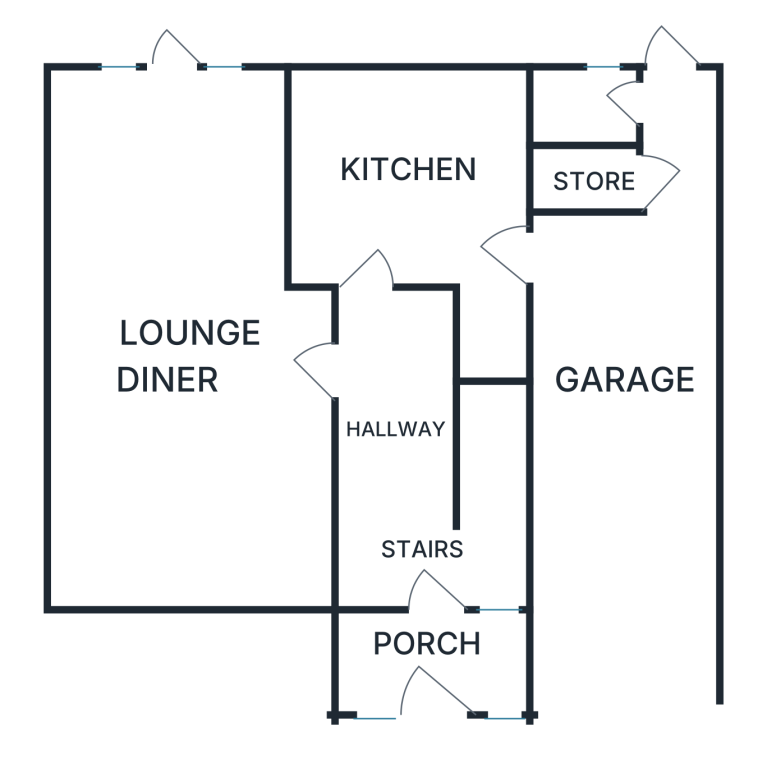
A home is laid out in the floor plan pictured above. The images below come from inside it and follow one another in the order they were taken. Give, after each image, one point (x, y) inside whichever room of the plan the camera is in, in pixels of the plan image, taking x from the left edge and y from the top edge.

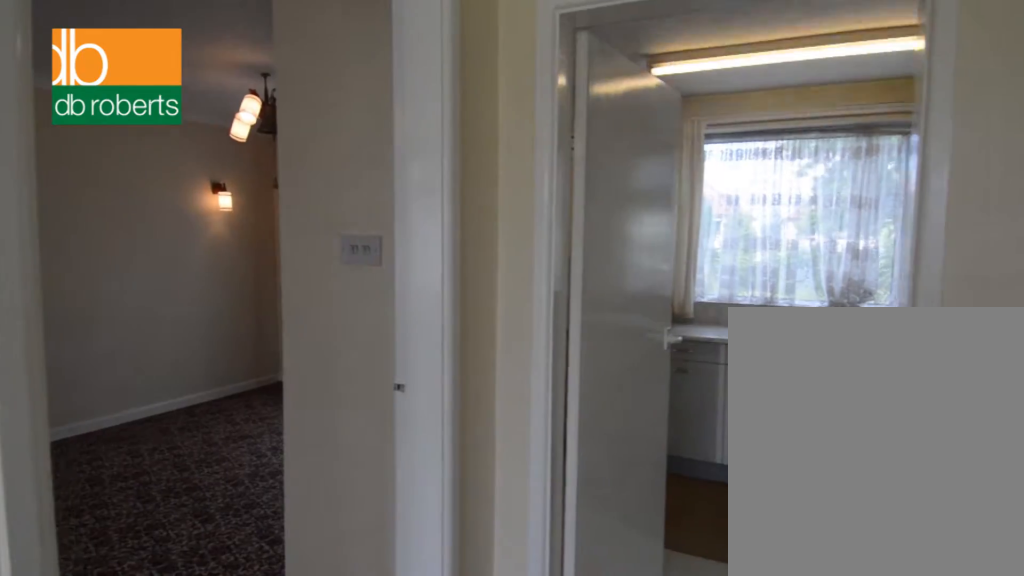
(423, 463)
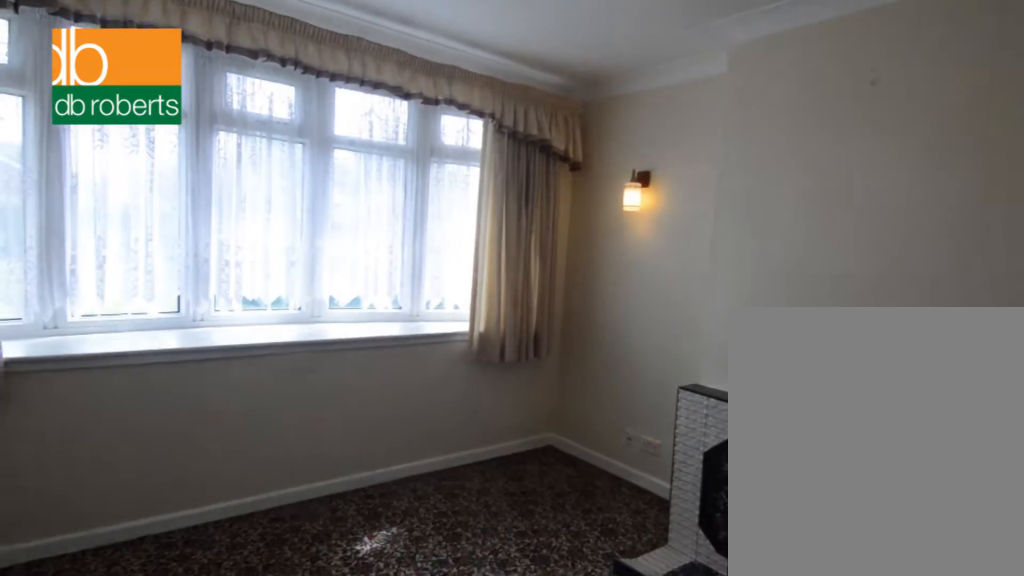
(173, 340)
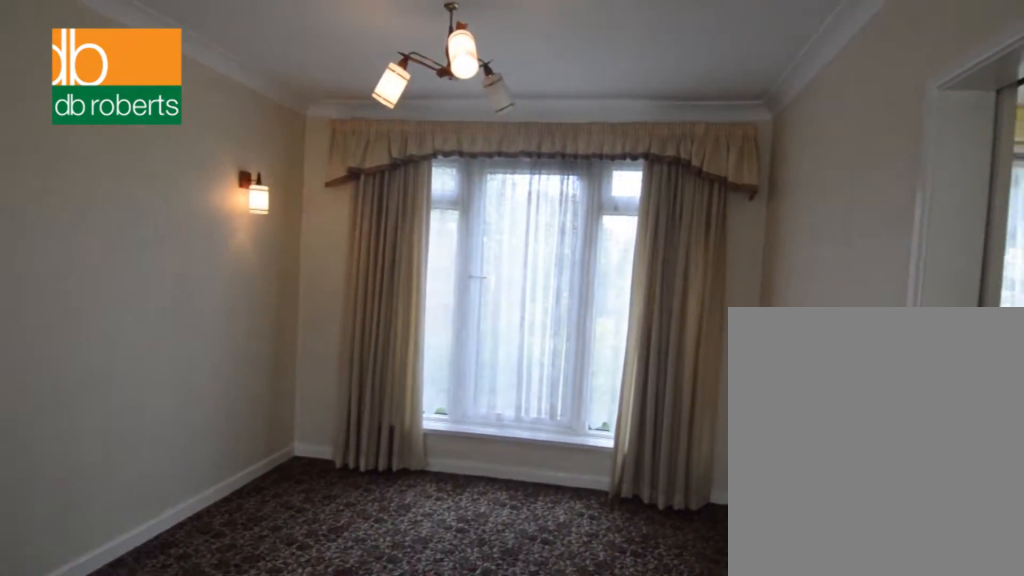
(190, 340)
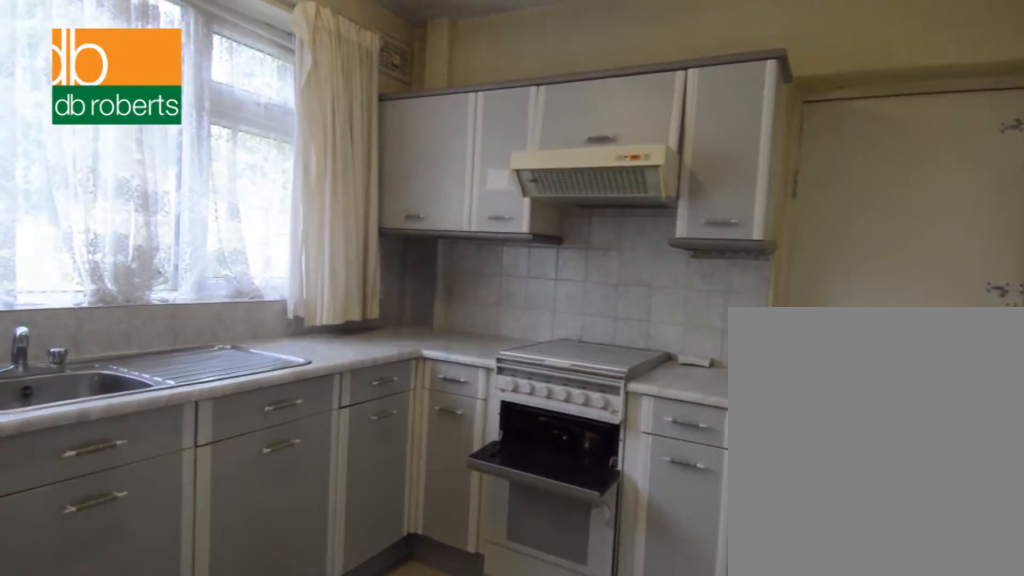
(418, 195)
